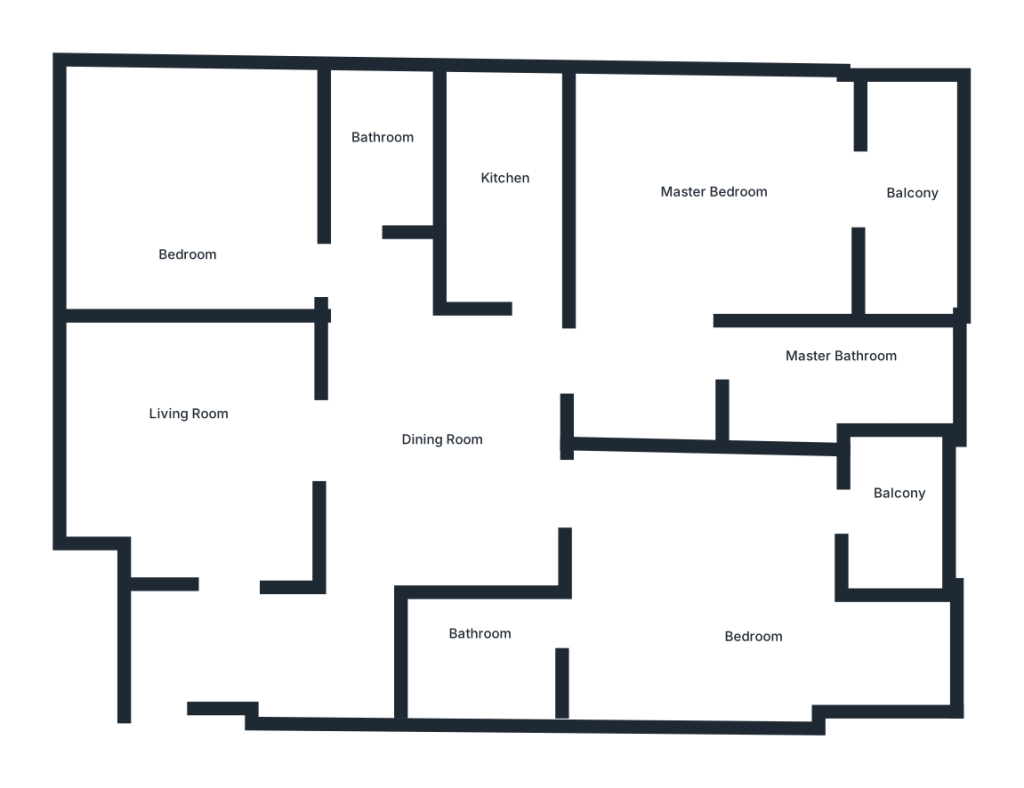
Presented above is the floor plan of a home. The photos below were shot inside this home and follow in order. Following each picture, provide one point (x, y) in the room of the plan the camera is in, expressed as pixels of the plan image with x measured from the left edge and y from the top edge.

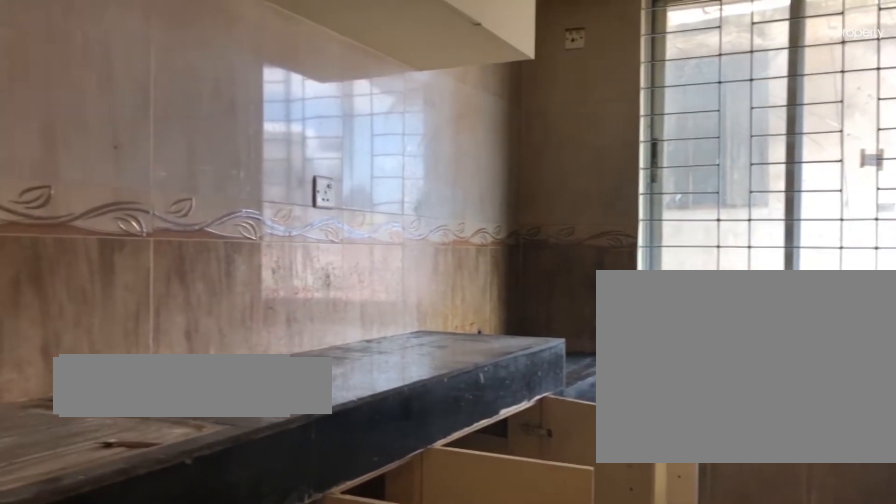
(505, 190)
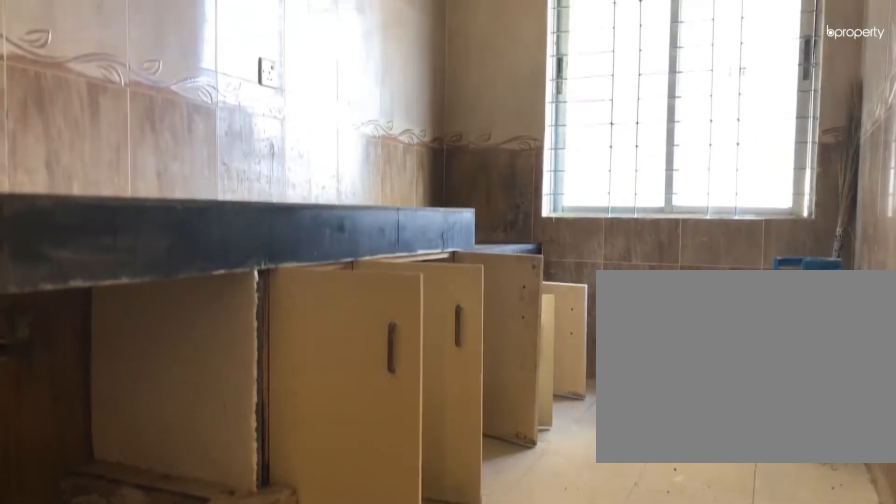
(505, 190)
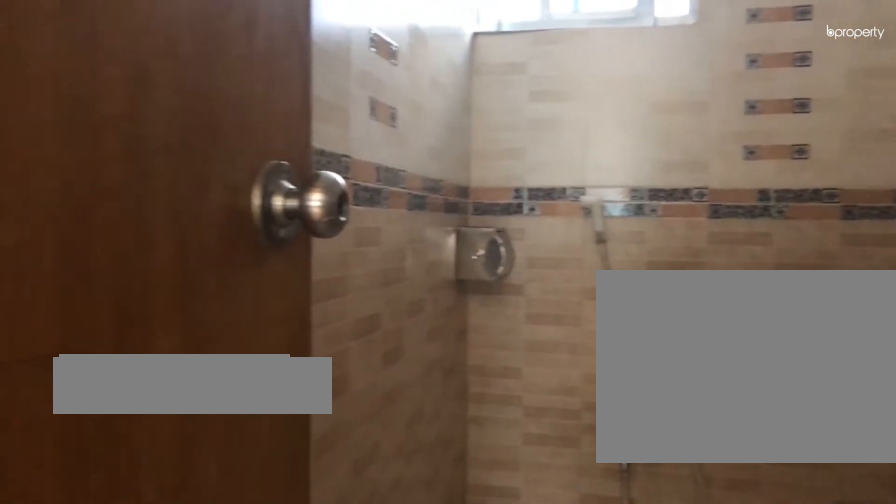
(383, 137)
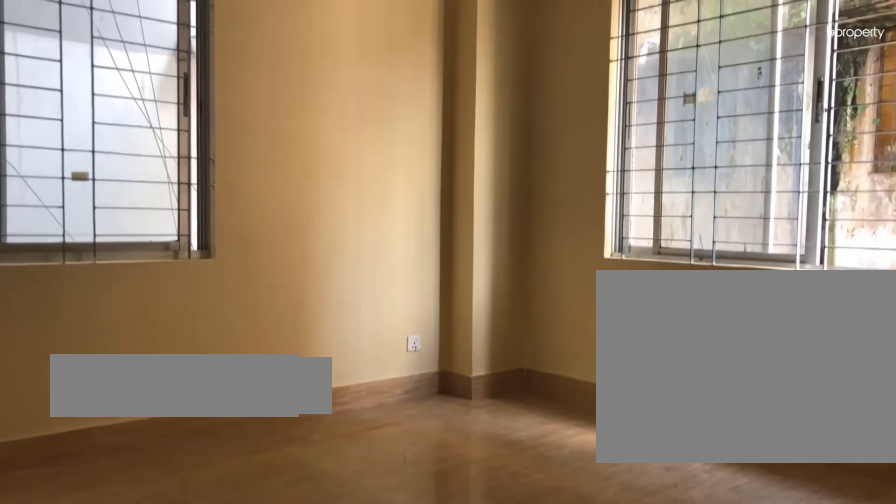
(193, 167)
